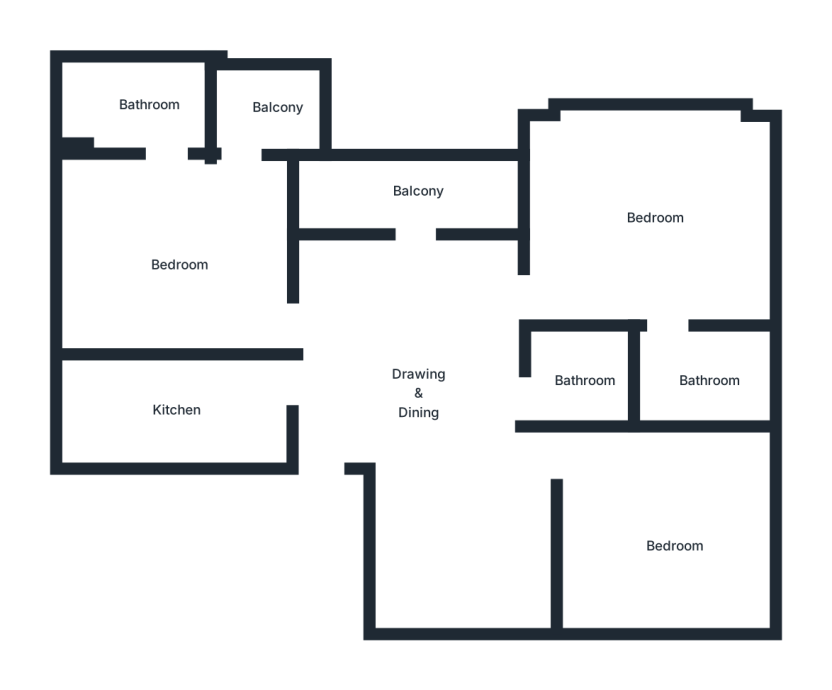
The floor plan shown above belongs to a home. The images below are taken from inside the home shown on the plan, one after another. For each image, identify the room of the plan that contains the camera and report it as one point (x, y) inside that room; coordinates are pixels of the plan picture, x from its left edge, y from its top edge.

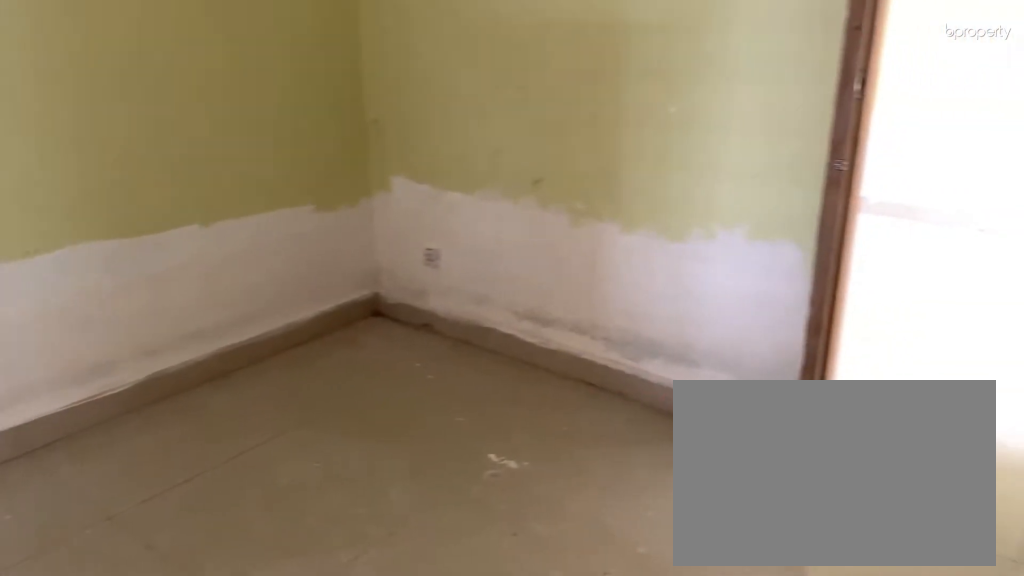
(671, 543)
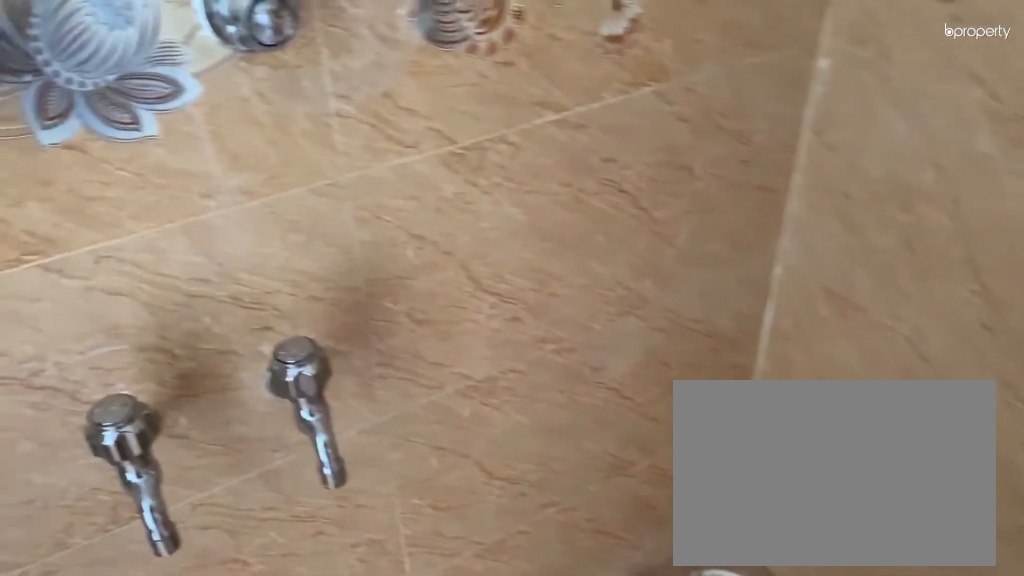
(586, 379)
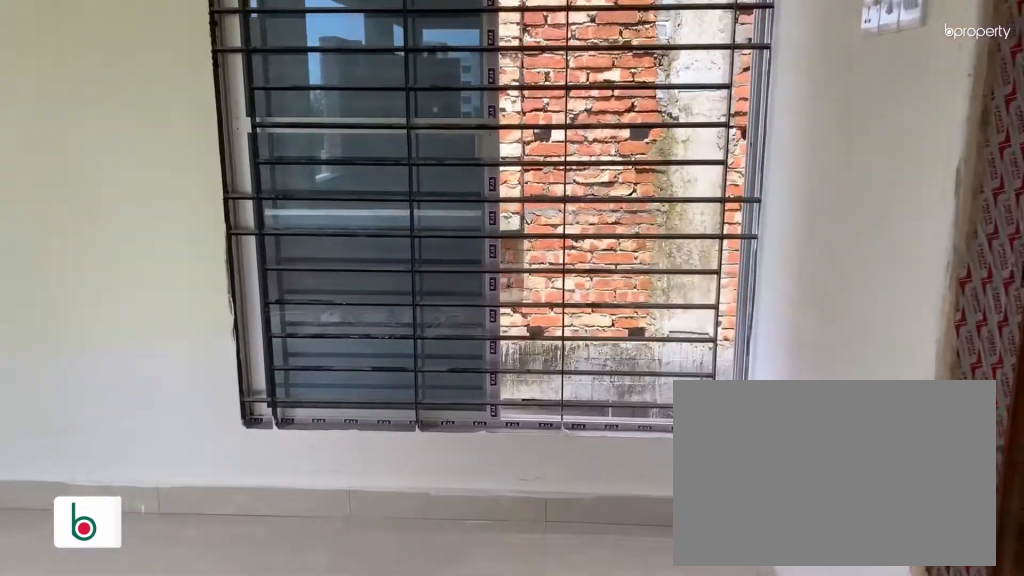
(649, 223)
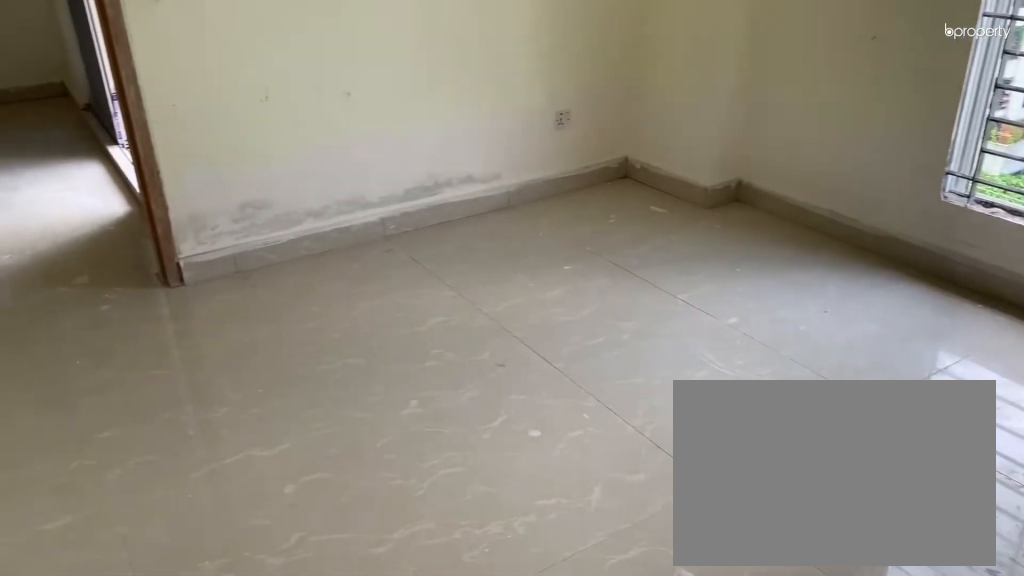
(649, 223)
